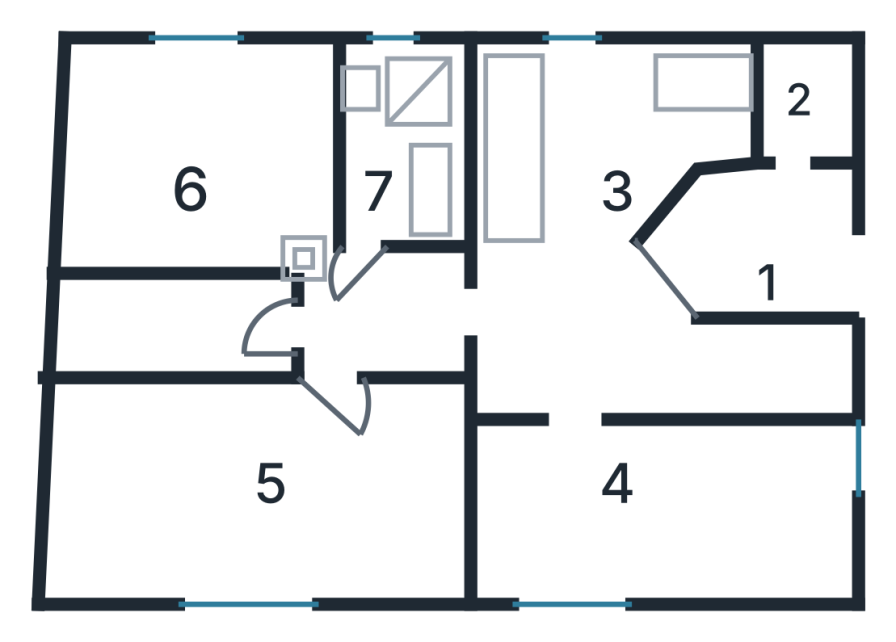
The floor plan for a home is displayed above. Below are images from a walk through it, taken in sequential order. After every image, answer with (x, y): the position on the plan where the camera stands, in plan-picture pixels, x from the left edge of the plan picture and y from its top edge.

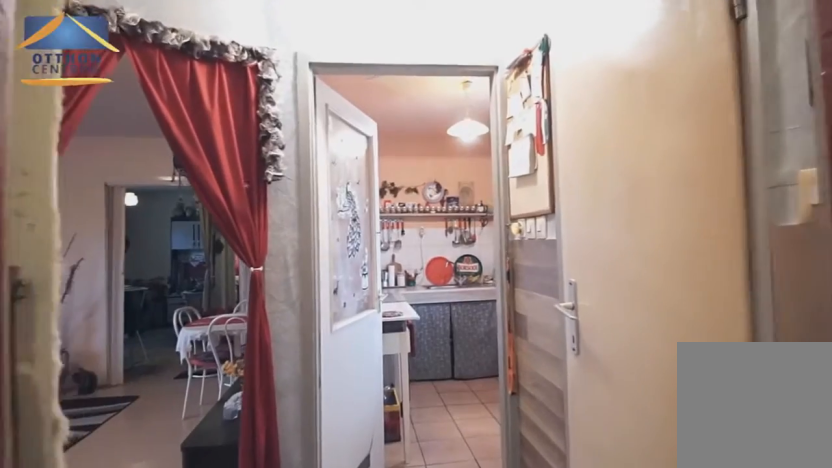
(821, 270)
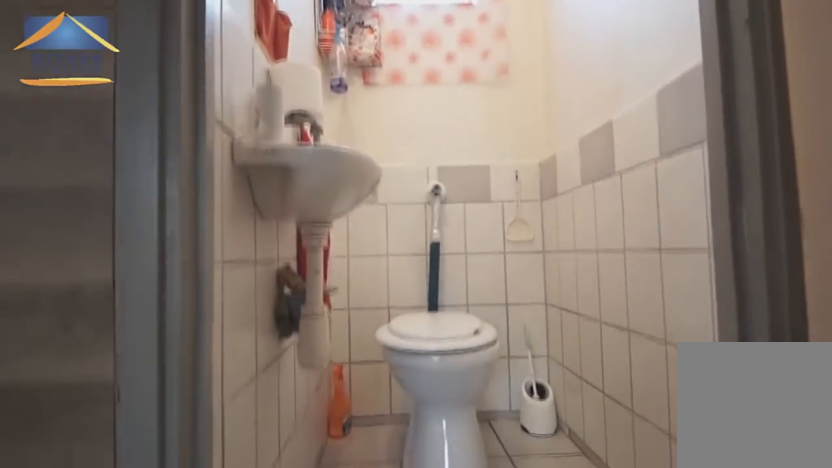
(787, 232)
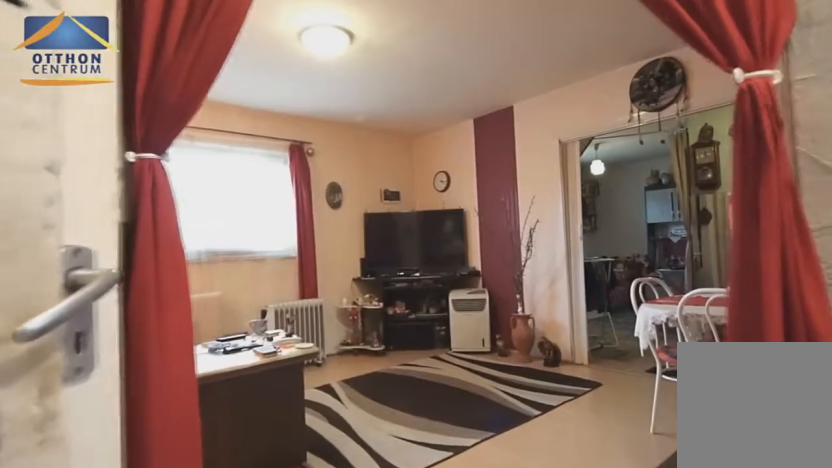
(762, 288)
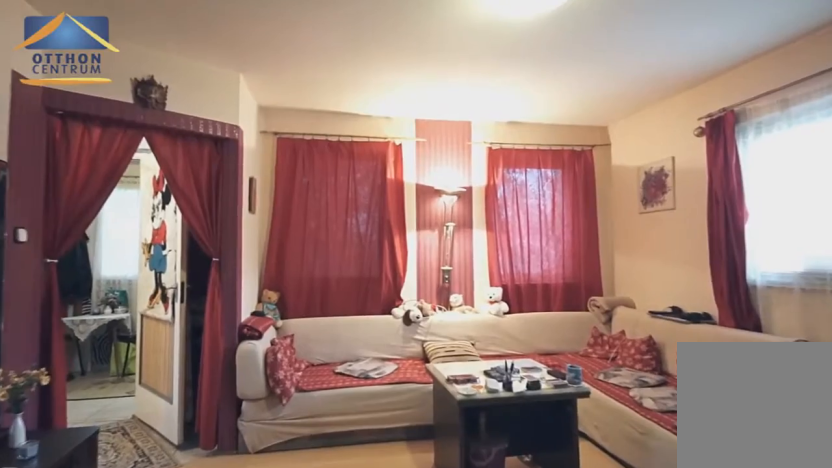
(626, 402)
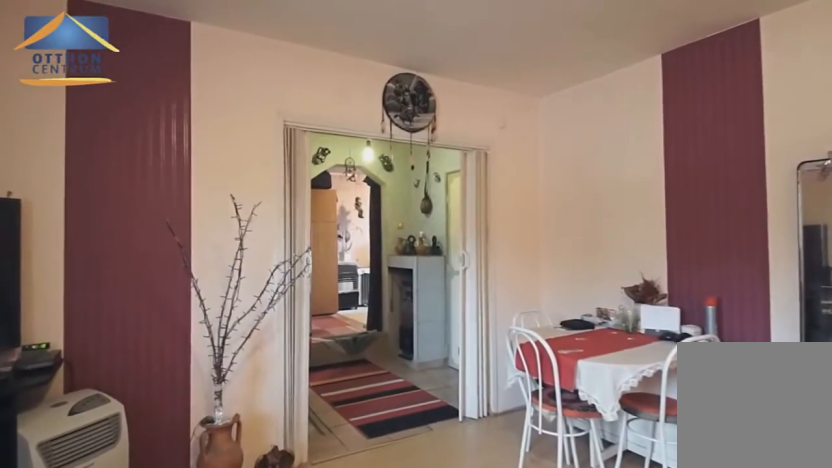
(559, 372)
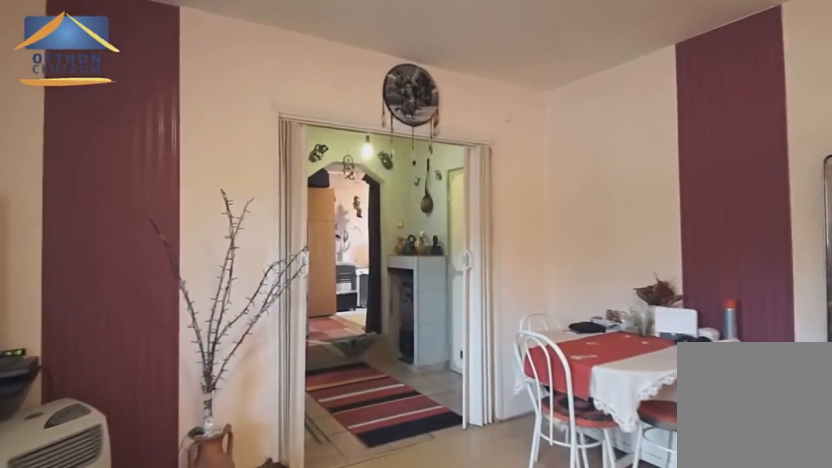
(554, 369)
